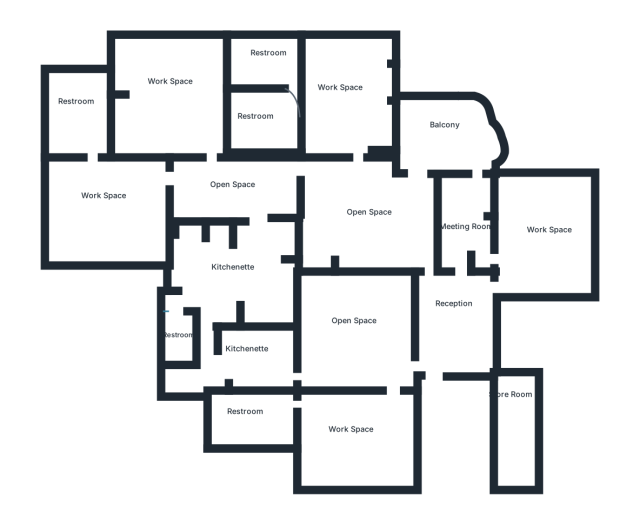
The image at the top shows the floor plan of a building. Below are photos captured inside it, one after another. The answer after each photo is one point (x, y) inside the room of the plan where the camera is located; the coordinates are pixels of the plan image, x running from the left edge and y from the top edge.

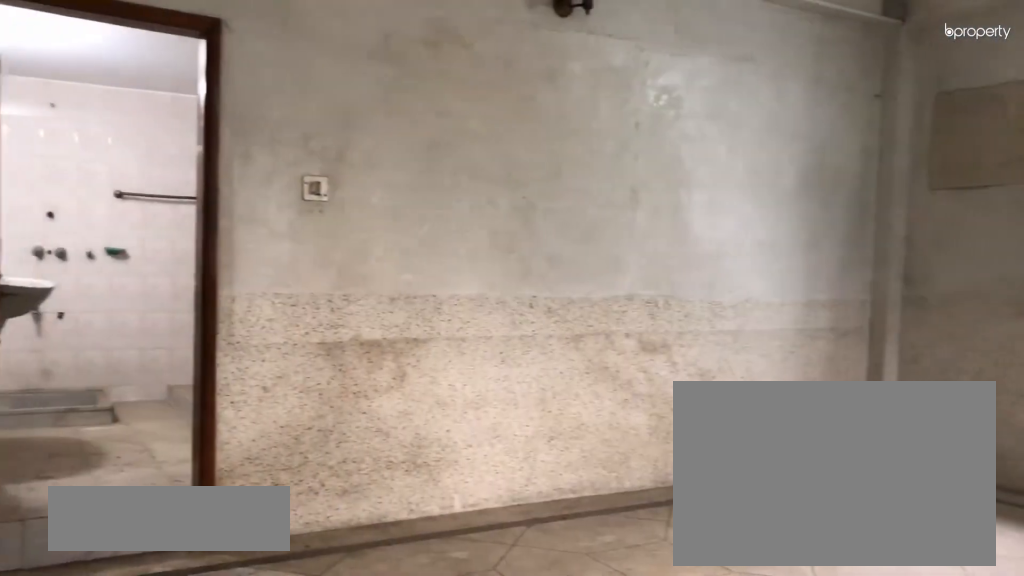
(351, 94)
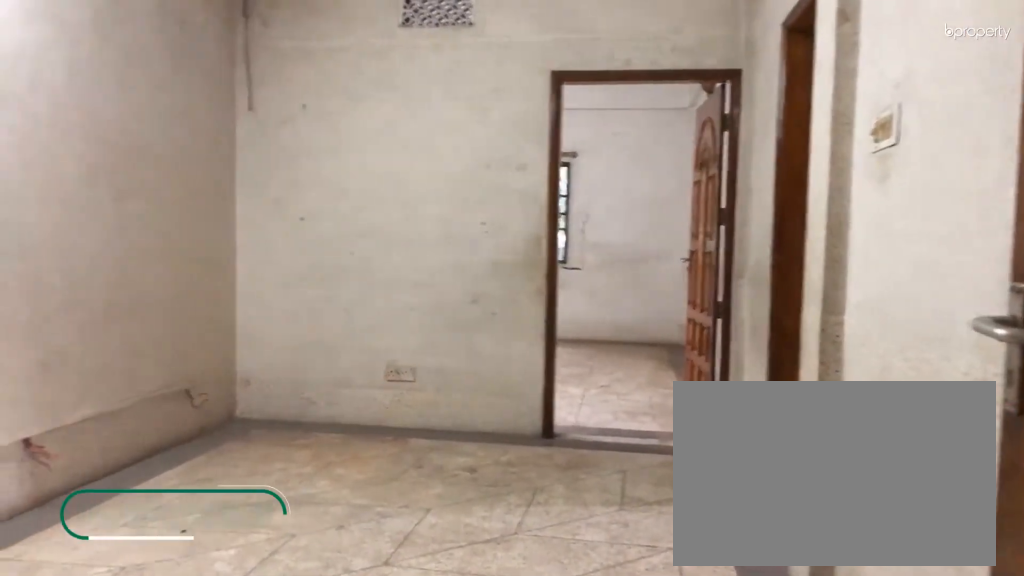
(227, 188)
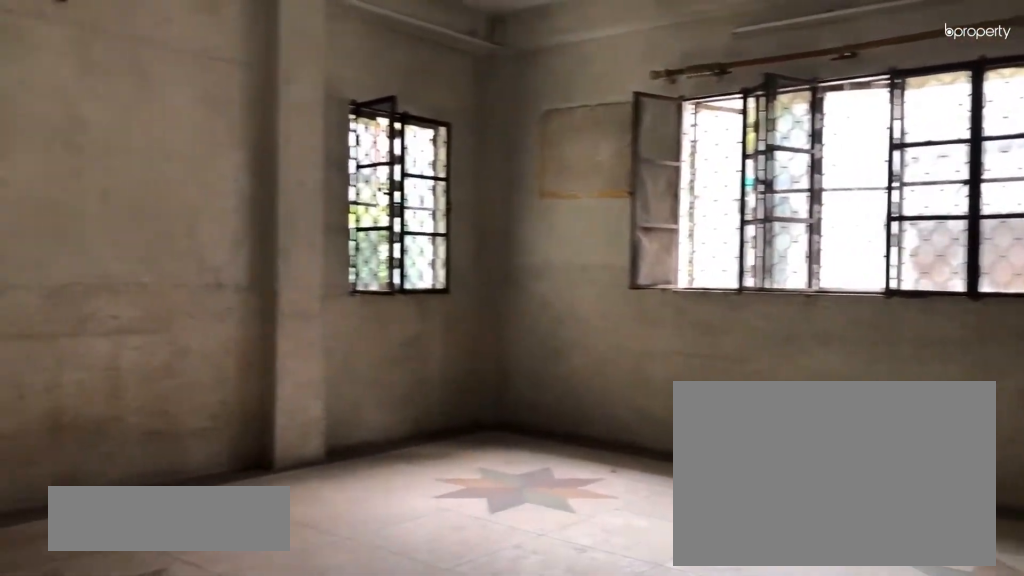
(171, 81)
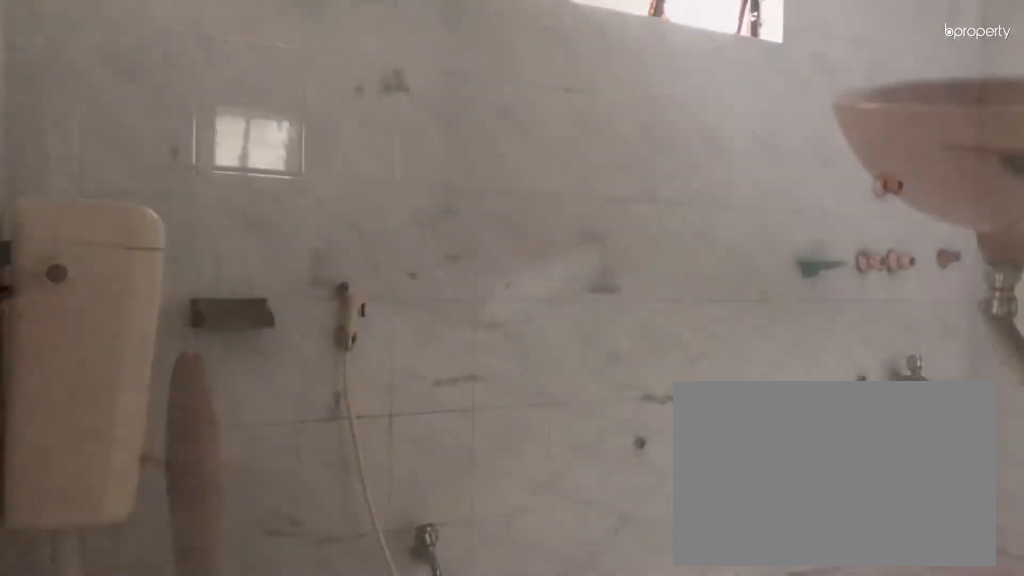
(265, 56)
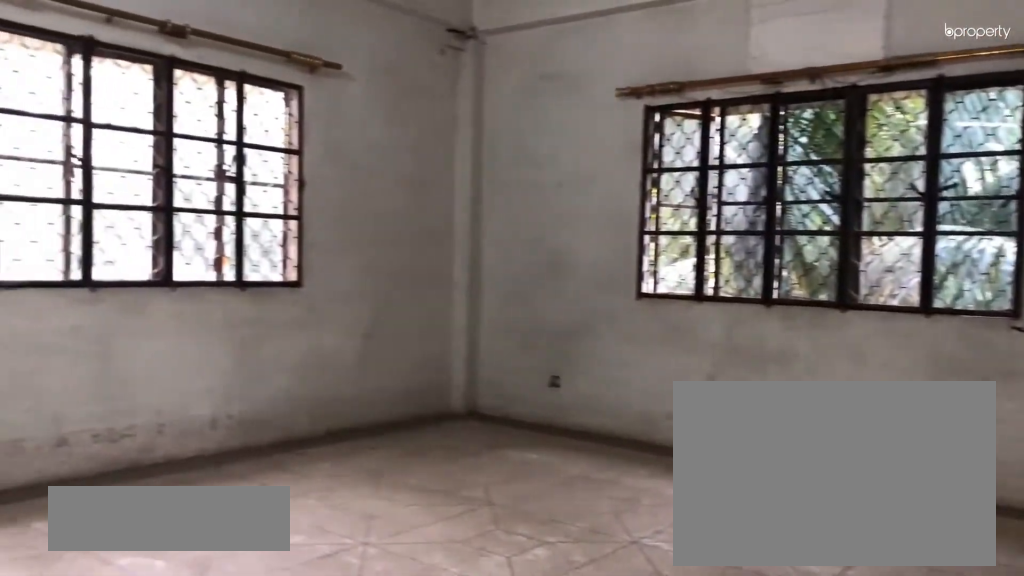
(97, 196)
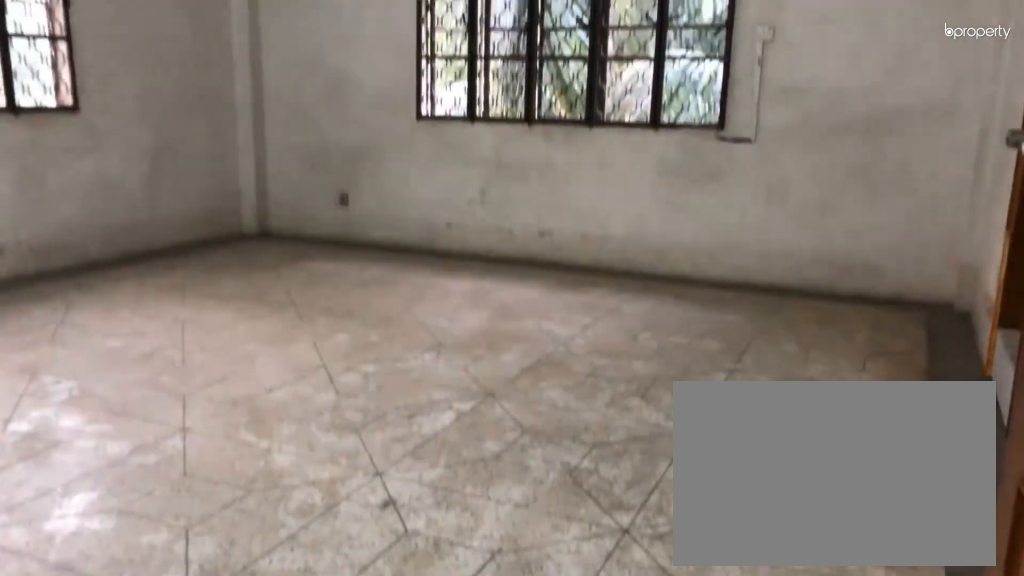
(97, 196)
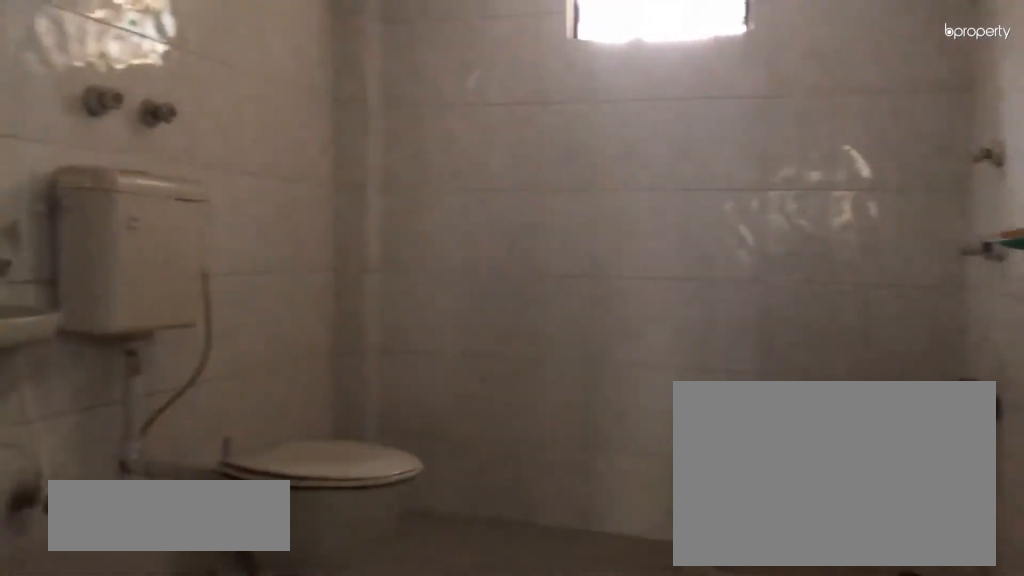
(86, 117)
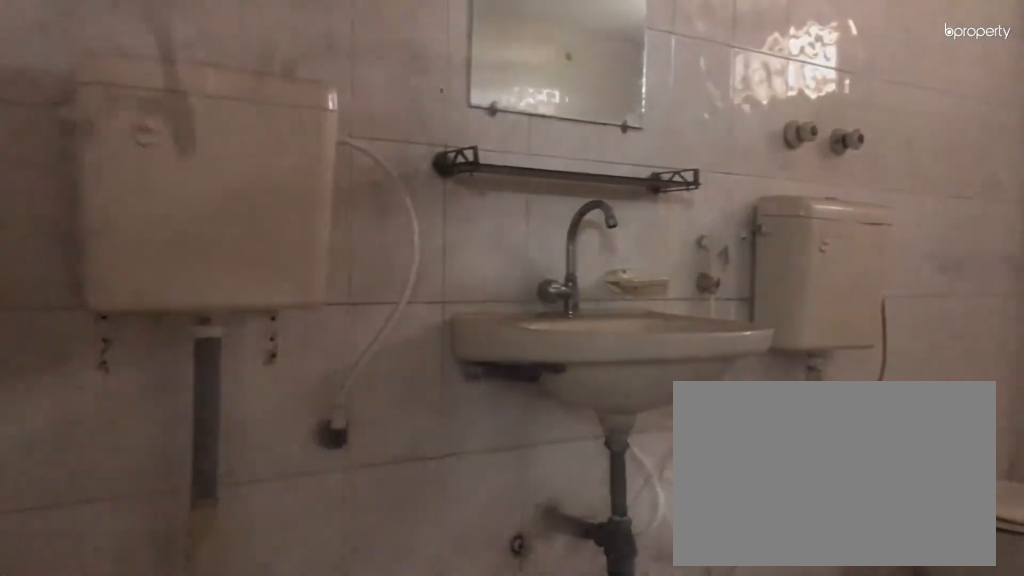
(86, 117)
